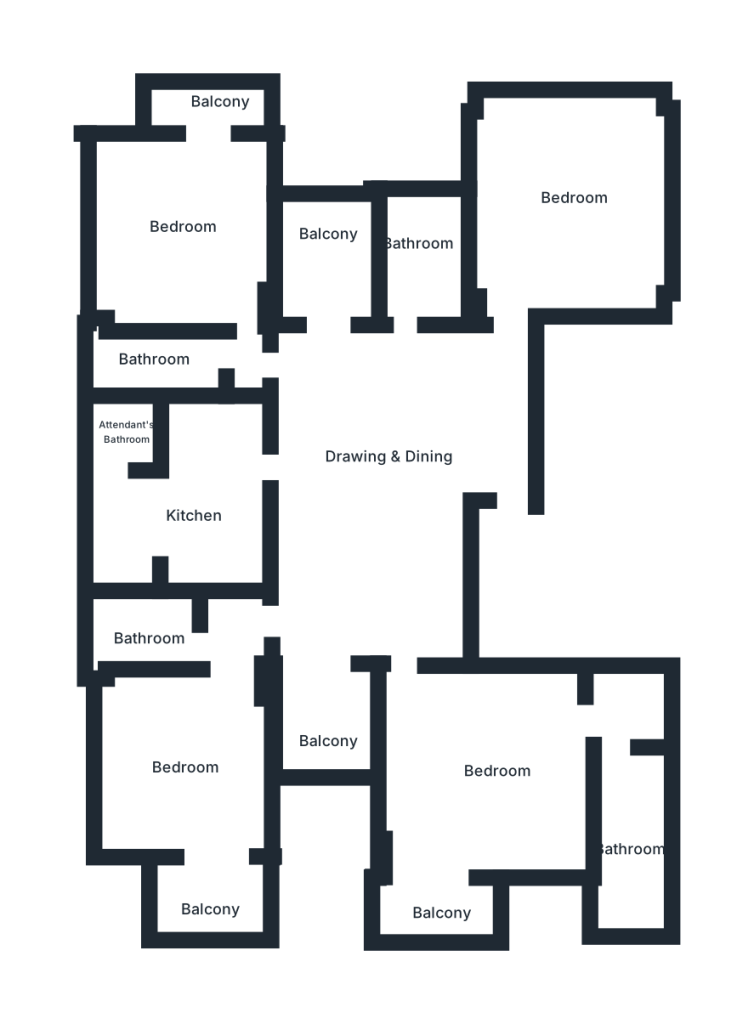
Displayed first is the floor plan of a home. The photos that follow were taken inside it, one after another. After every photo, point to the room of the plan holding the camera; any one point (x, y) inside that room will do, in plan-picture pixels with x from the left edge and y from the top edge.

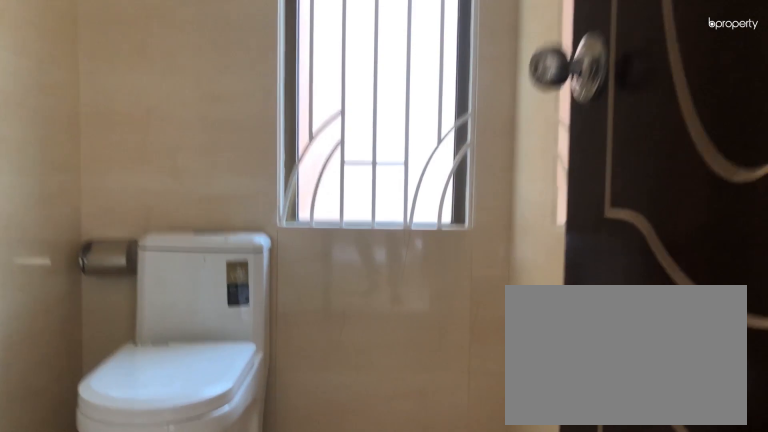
(175, 358)
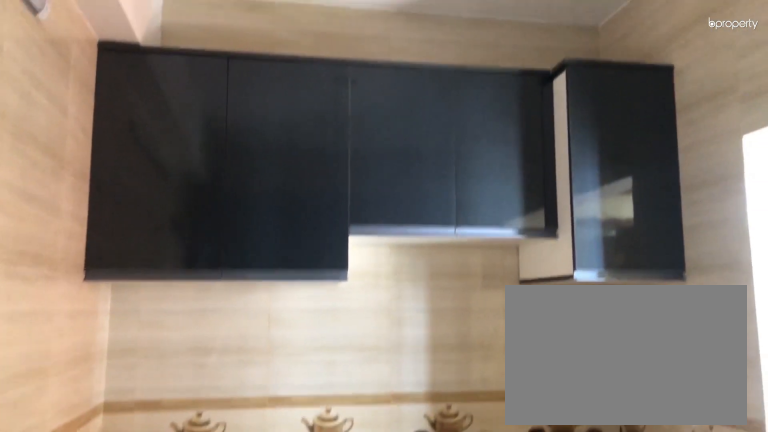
(206, 504)
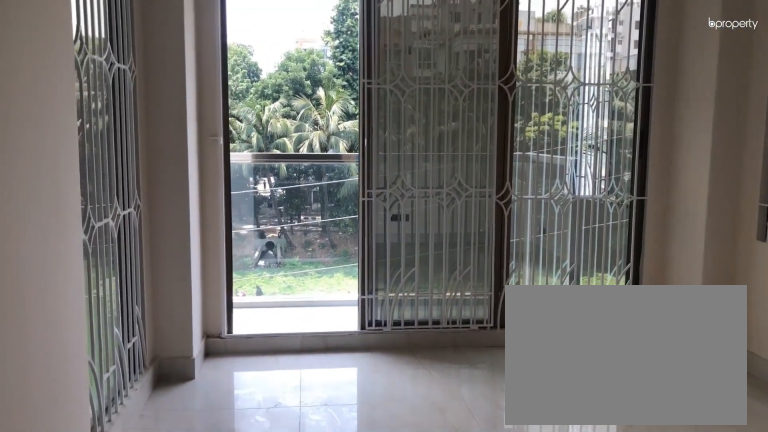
(193, 779)
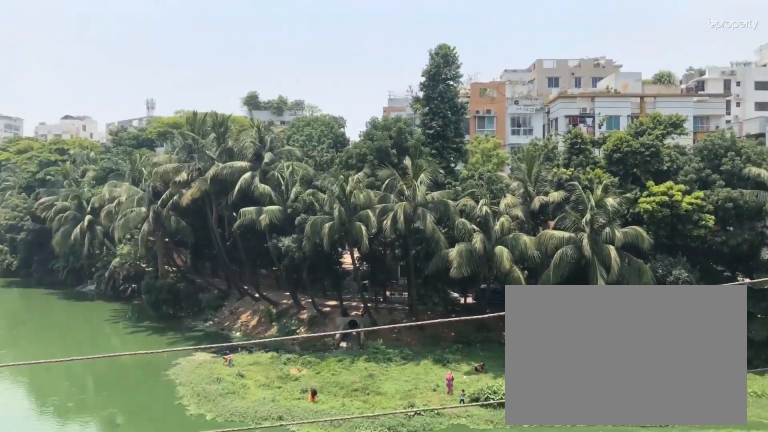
(213, 893)
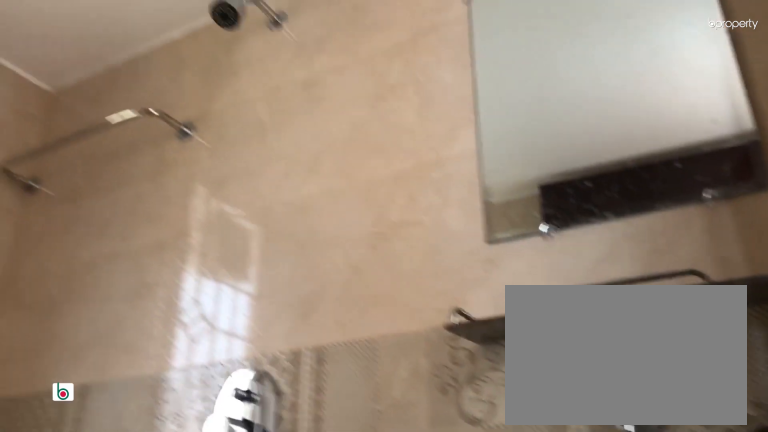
(156, 632)
